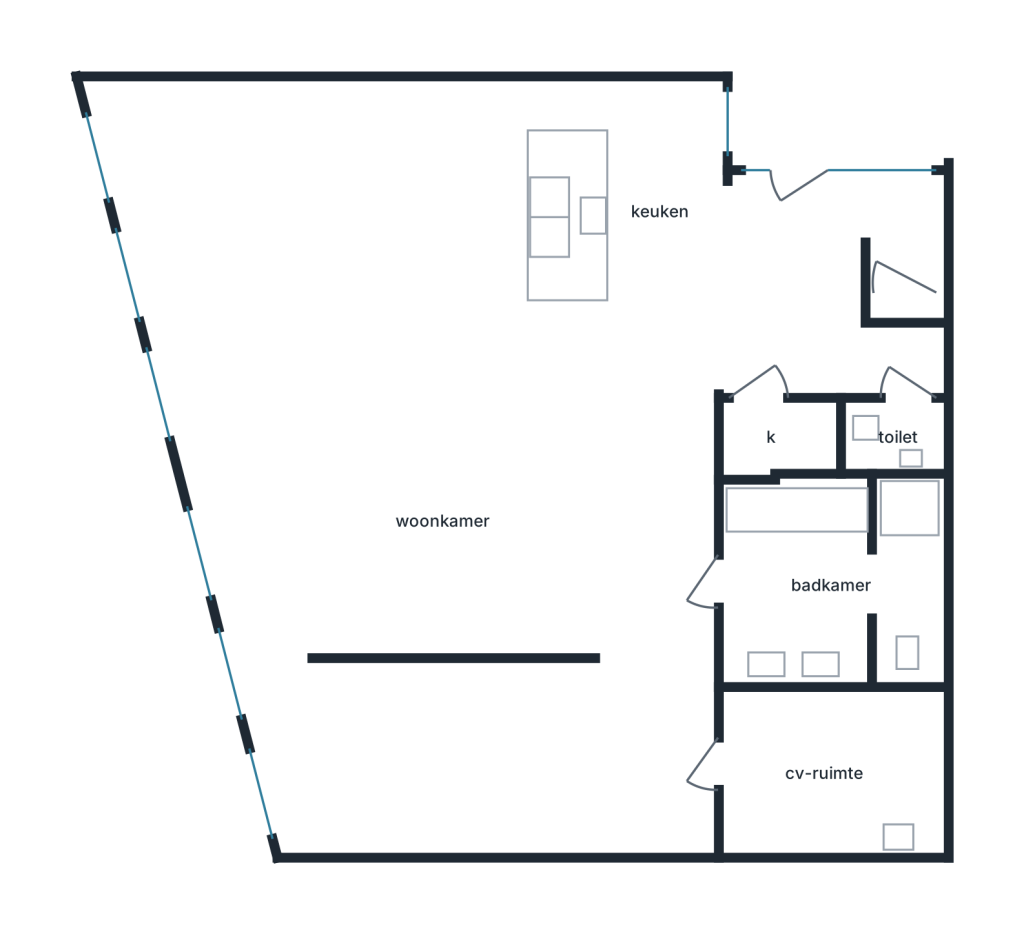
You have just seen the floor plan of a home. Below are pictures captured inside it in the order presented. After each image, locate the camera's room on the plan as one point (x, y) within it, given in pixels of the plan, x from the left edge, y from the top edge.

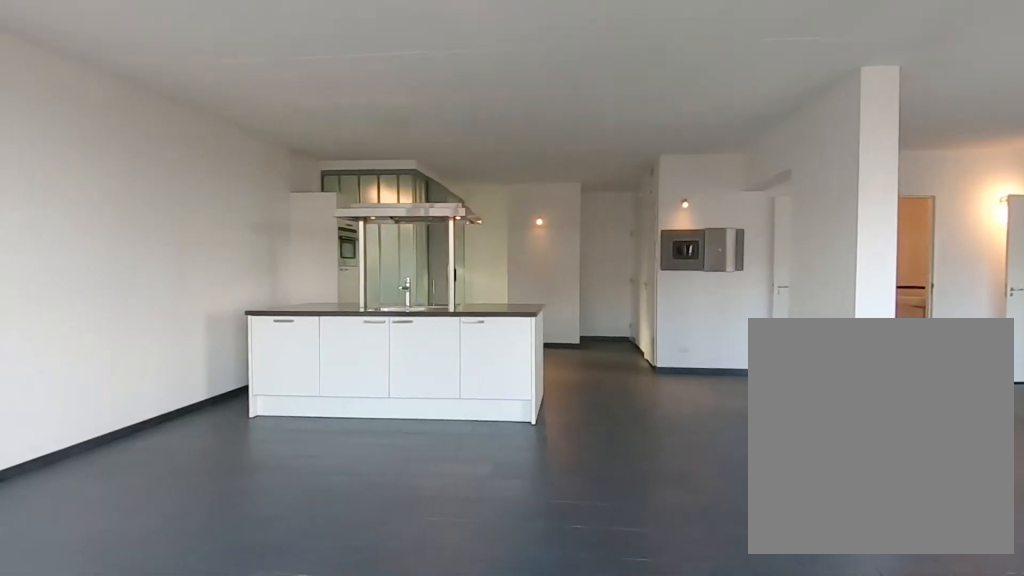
(426, 269)
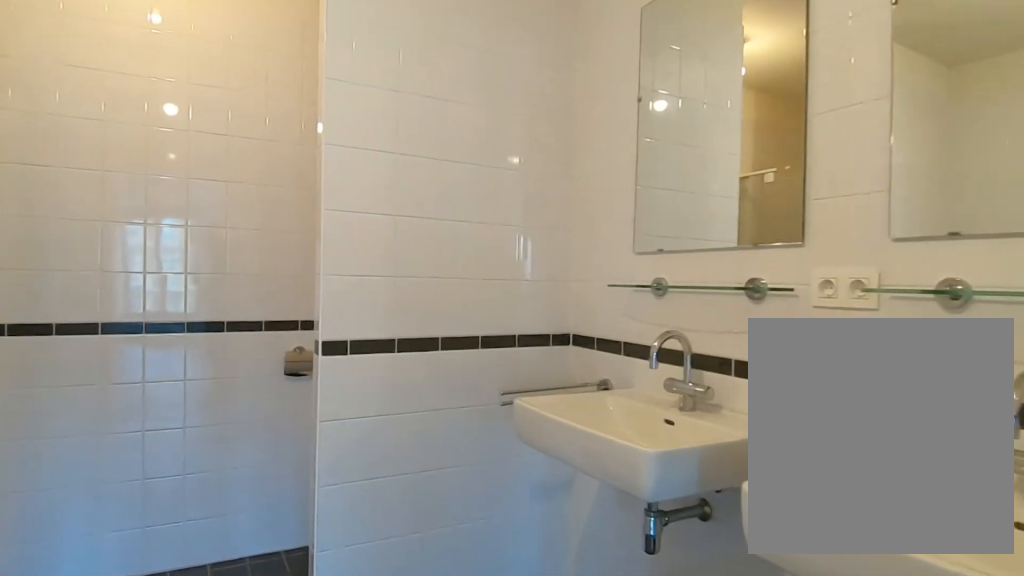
(833, 592)
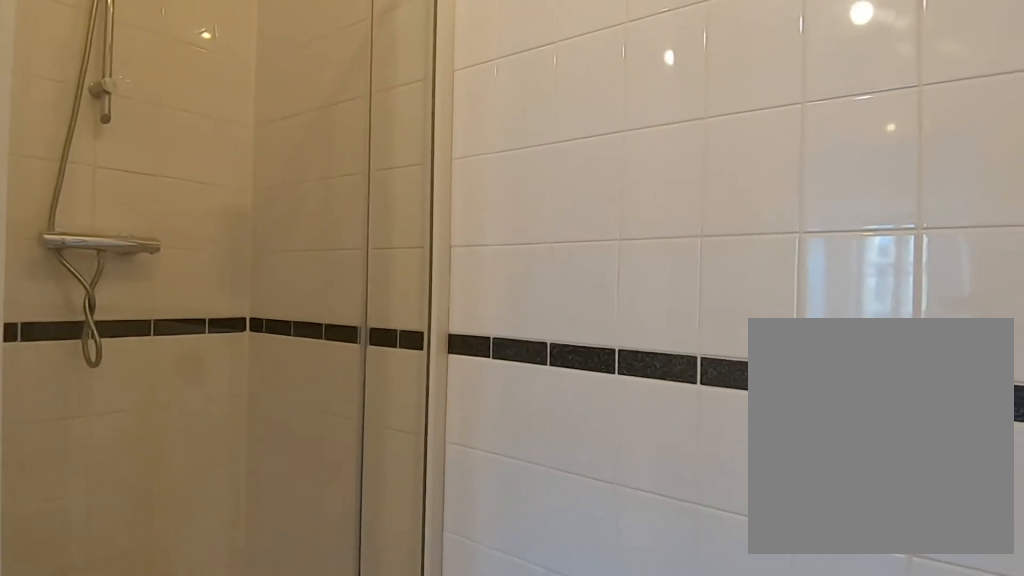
(833, 592)
